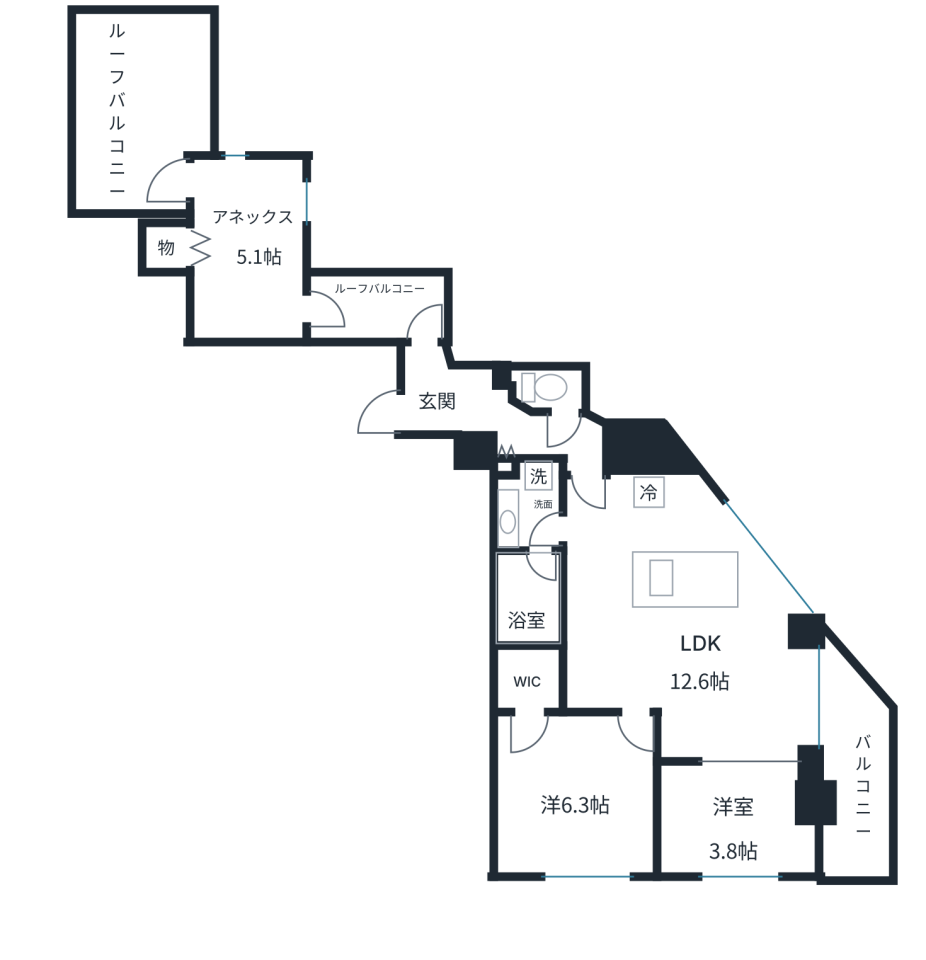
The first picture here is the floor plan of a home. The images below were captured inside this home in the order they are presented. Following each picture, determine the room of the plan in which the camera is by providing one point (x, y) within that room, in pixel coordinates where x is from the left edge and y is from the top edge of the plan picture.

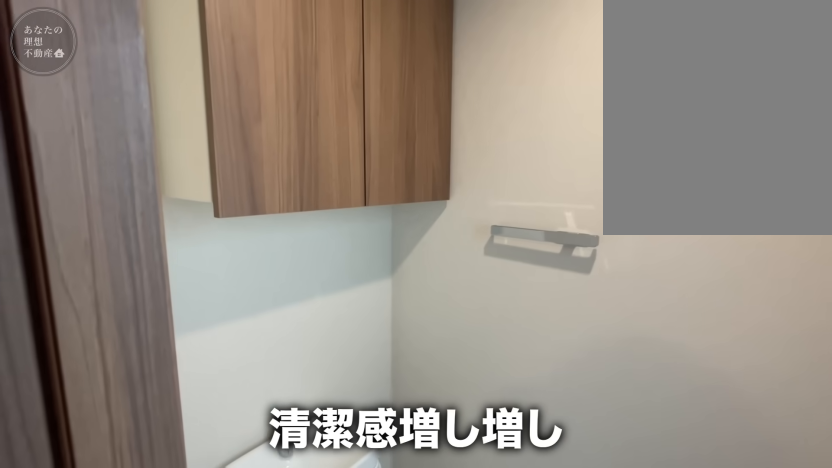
(500, 429)
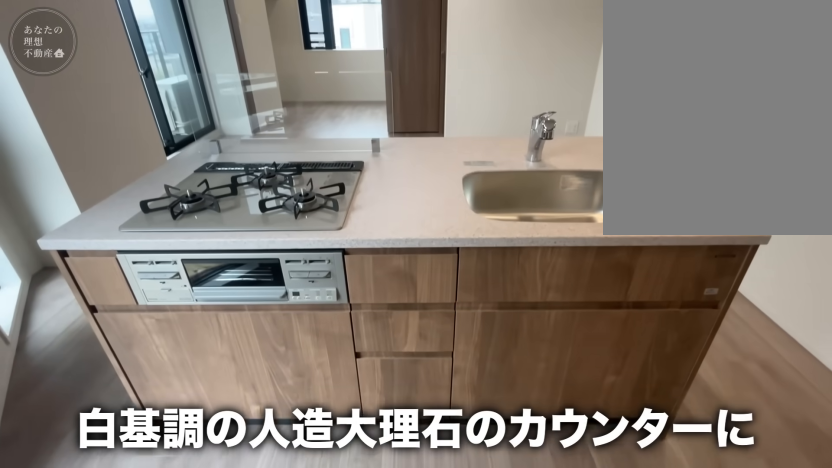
(678, 508)
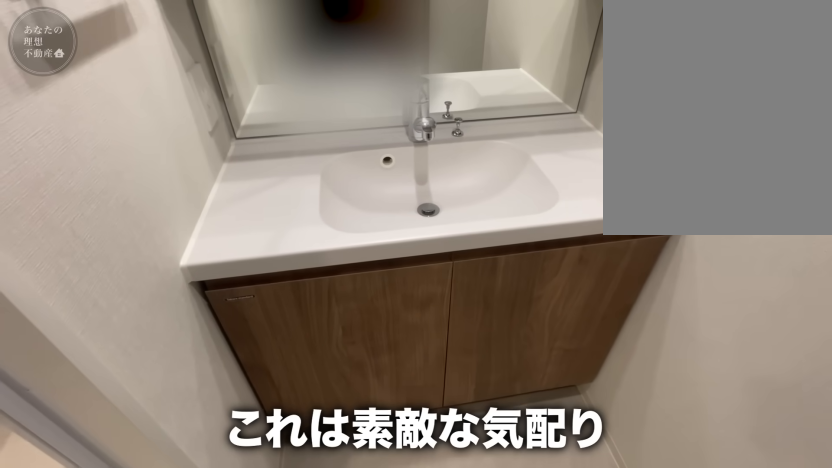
(537, 514)
